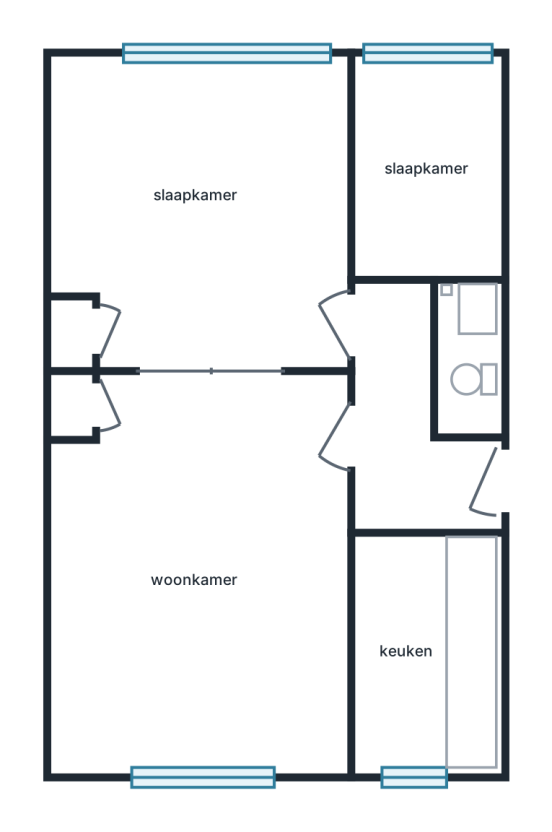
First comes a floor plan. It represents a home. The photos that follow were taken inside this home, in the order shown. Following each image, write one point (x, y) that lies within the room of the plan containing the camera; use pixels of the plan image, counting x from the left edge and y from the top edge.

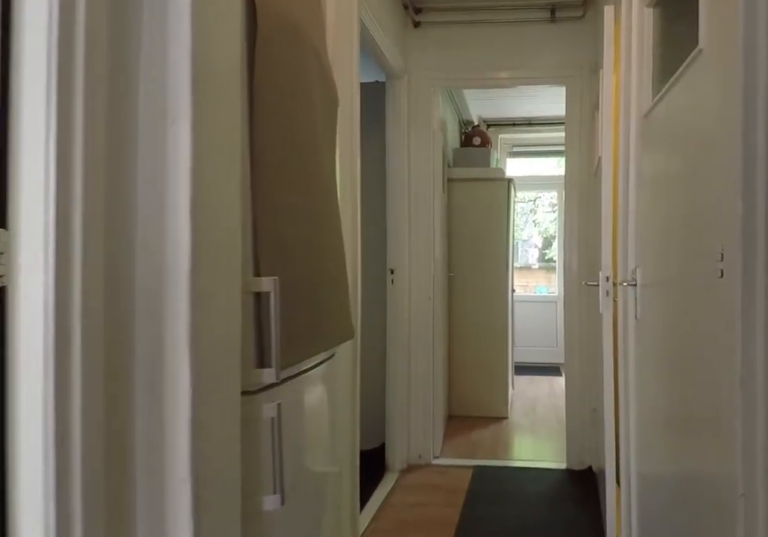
(410, 427)
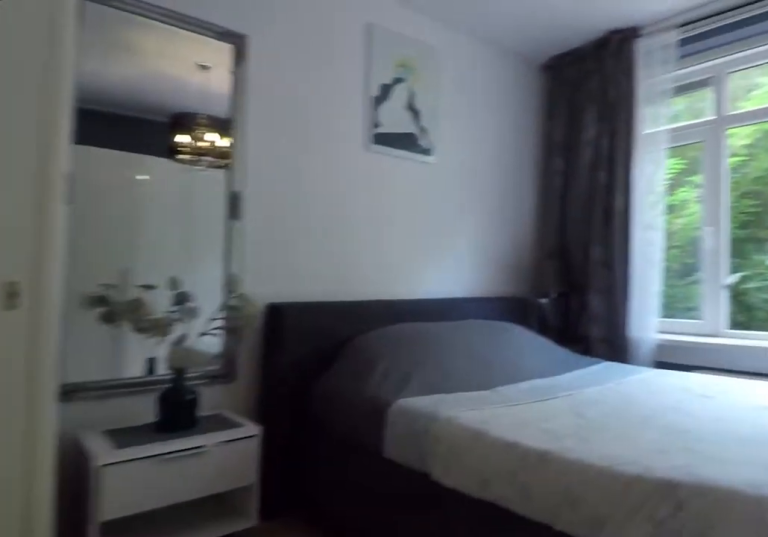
(207, 211)
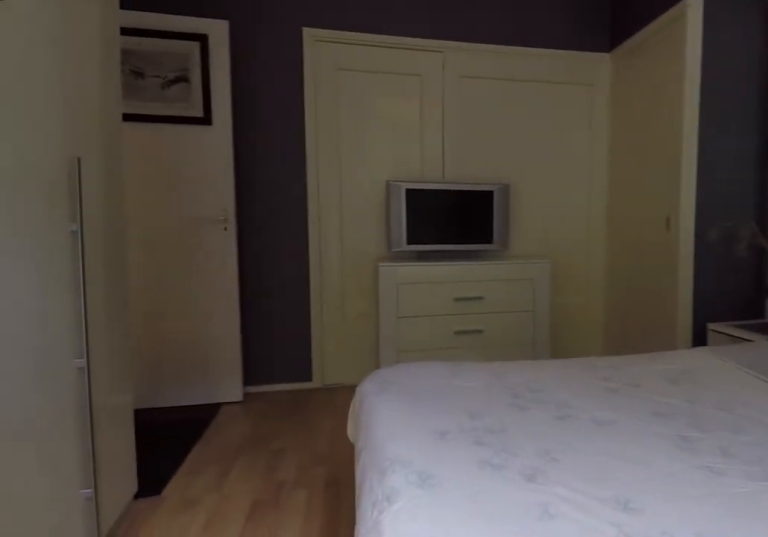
(207, 211)
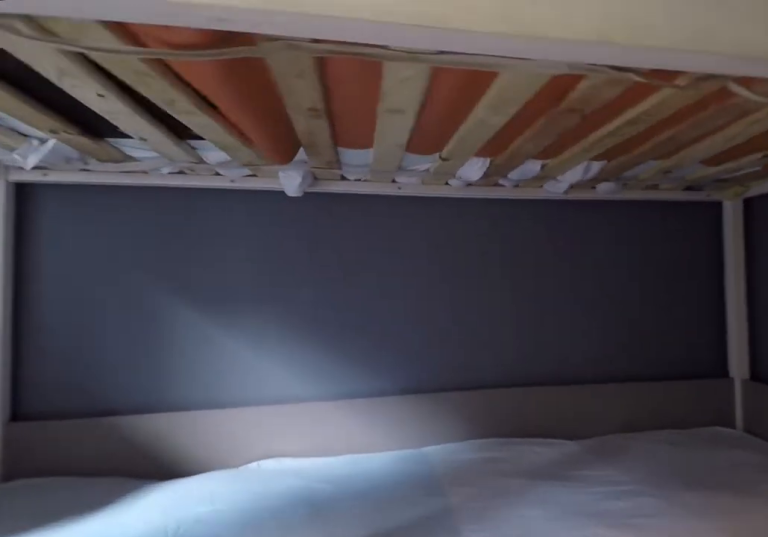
(425, 170)
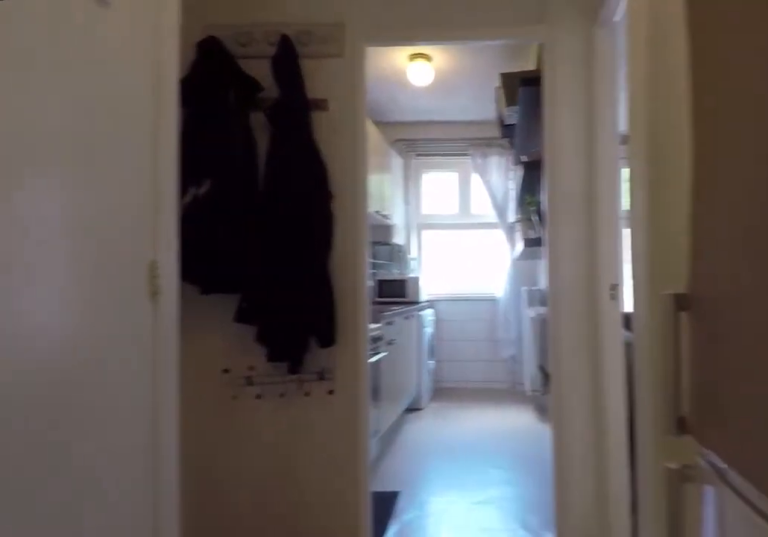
(411, 425)
